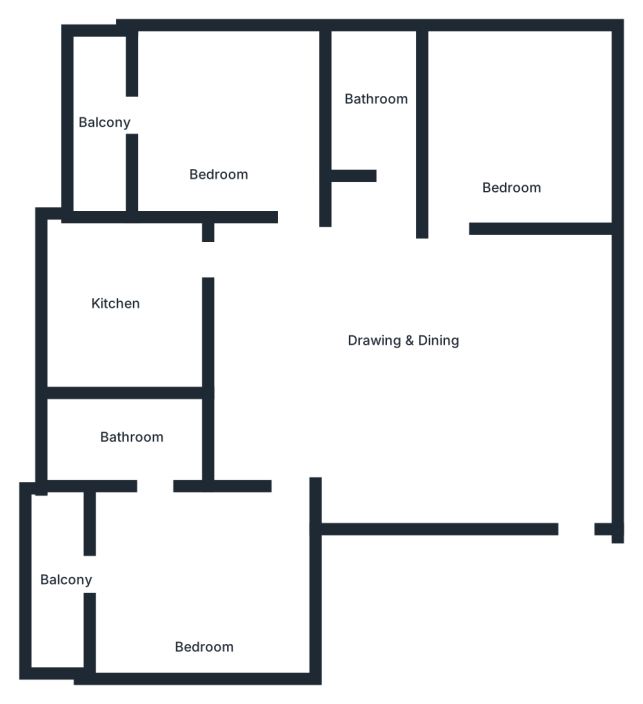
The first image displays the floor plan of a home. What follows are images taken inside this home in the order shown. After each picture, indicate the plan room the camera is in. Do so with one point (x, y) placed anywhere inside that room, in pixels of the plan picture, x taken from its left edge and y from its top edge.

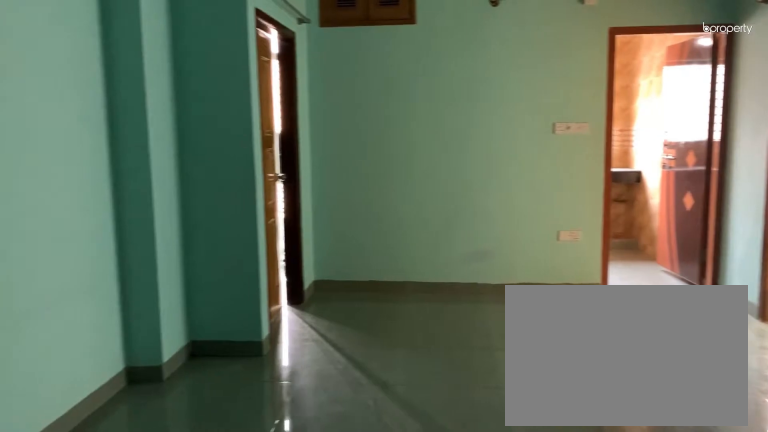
(399, 366)
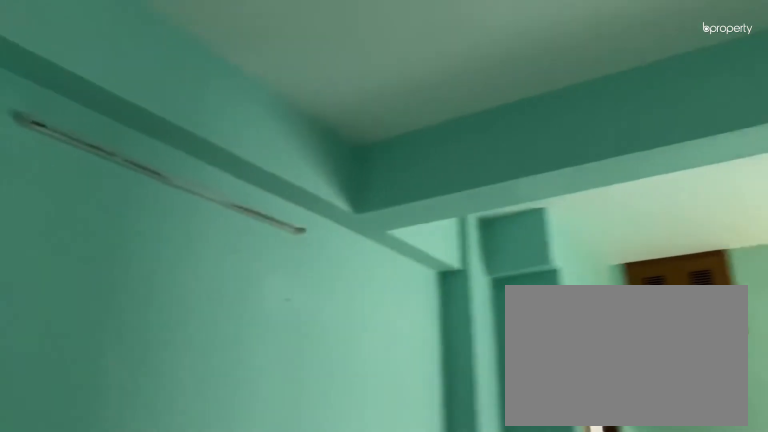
(399, 366)
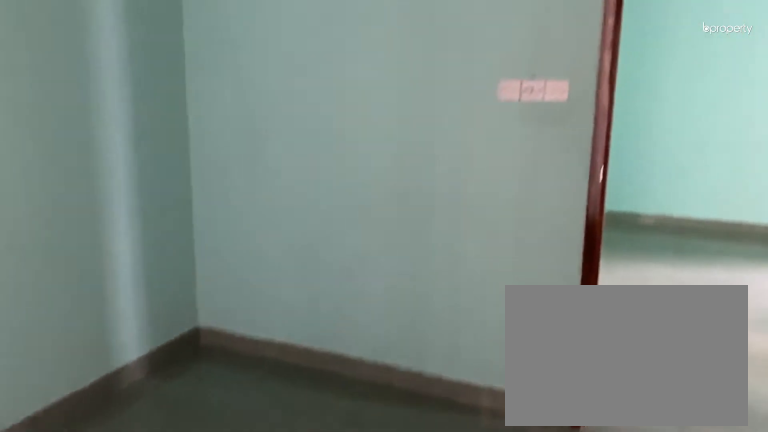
(512, 130)
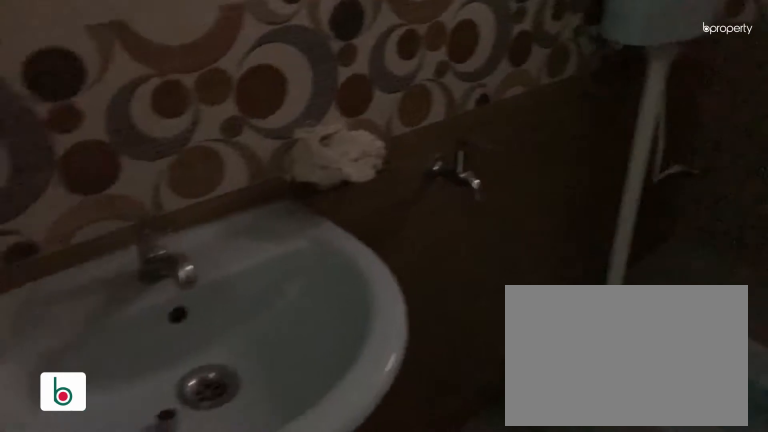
(379, 116)
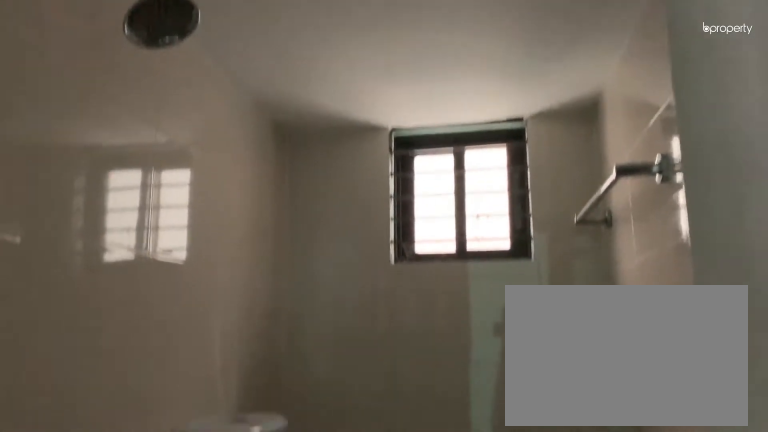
(379, 116)
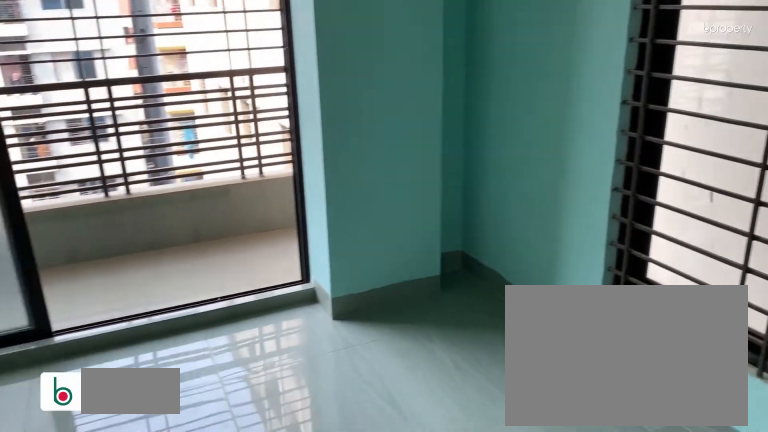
(216, 120)
